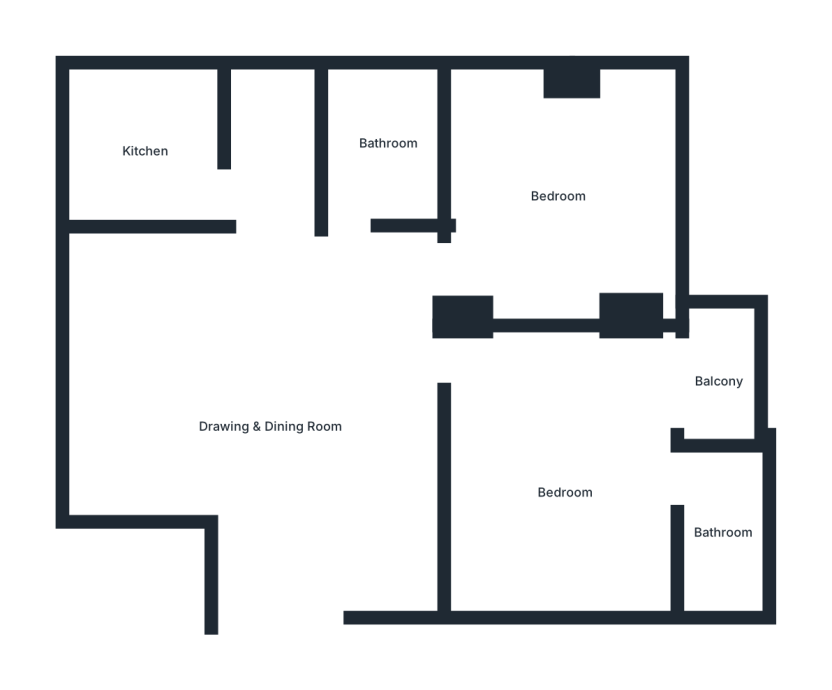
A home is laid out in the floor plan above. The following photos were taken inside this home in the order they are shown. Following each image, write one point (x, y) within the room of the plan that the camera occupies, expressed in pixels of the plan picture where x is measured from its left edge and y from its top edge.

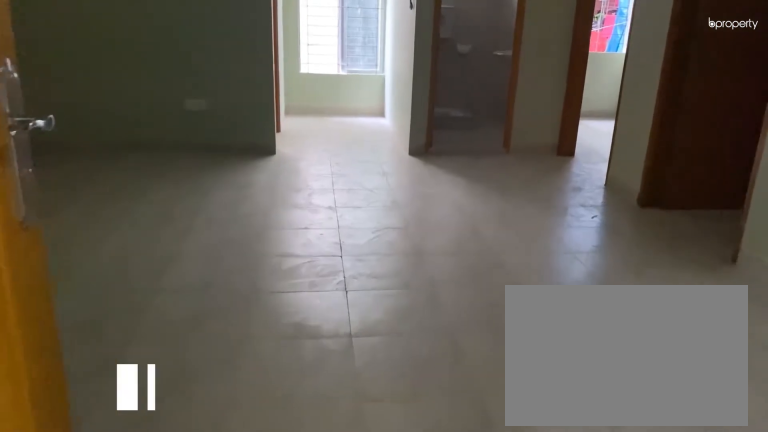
(281, 602)
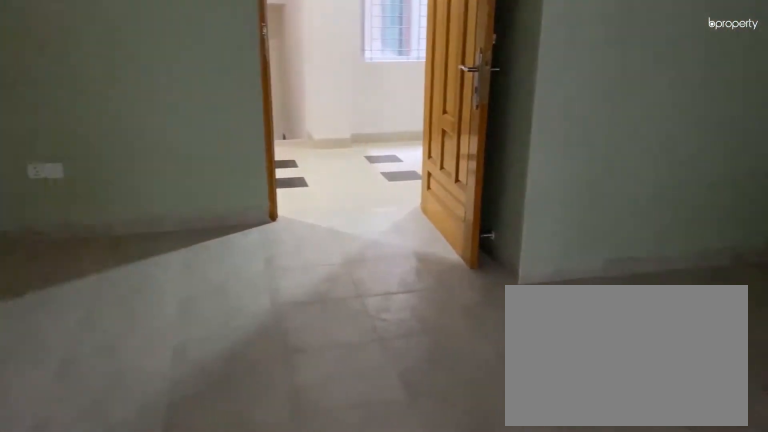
(278, 434)
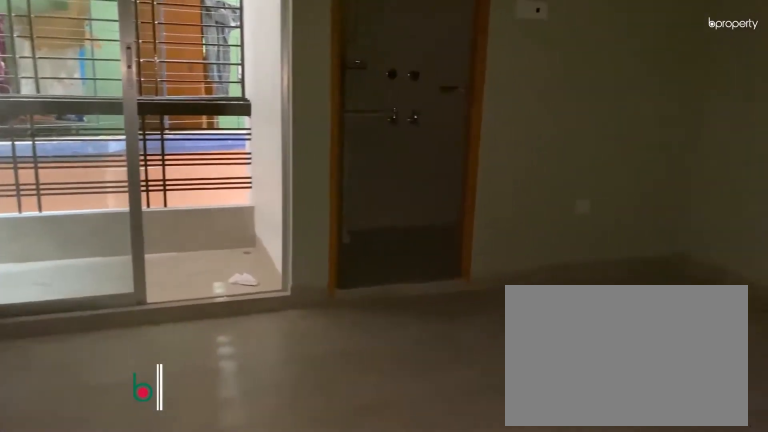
(567, 496)
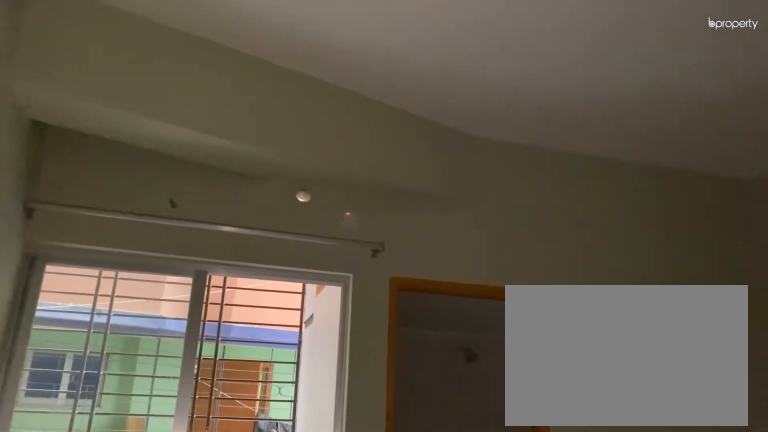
(567, 496)
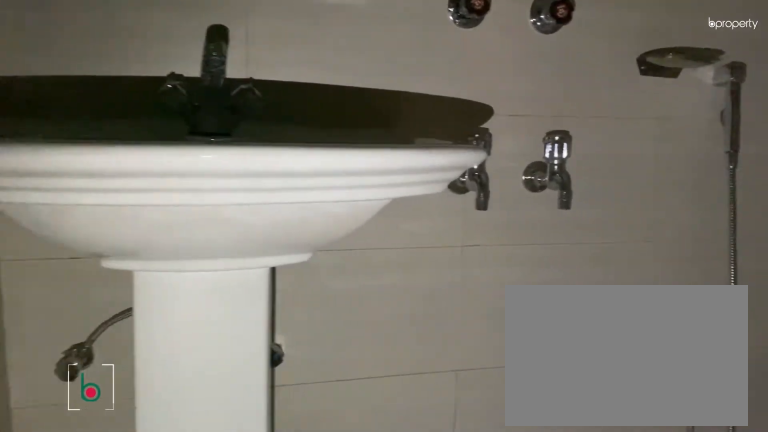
(723, 534)
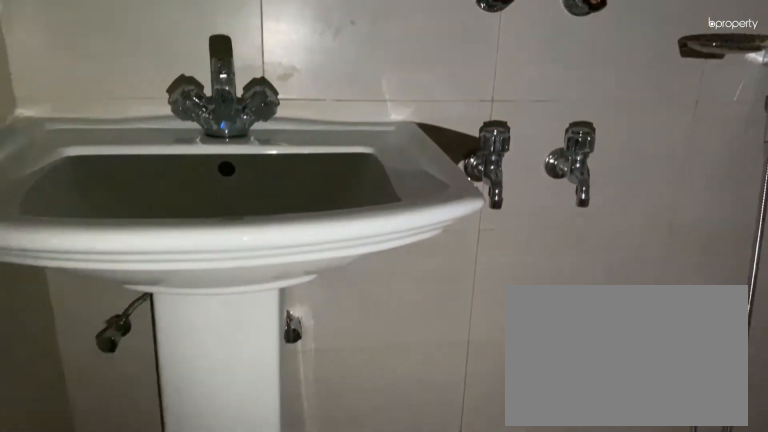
(723, 534)
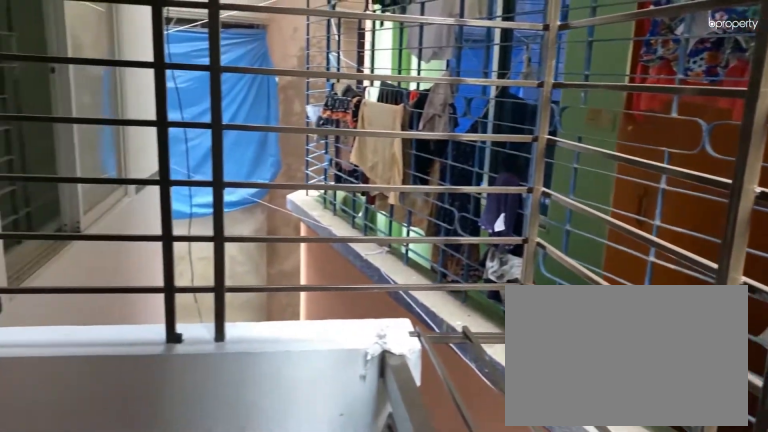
(722, 378)
